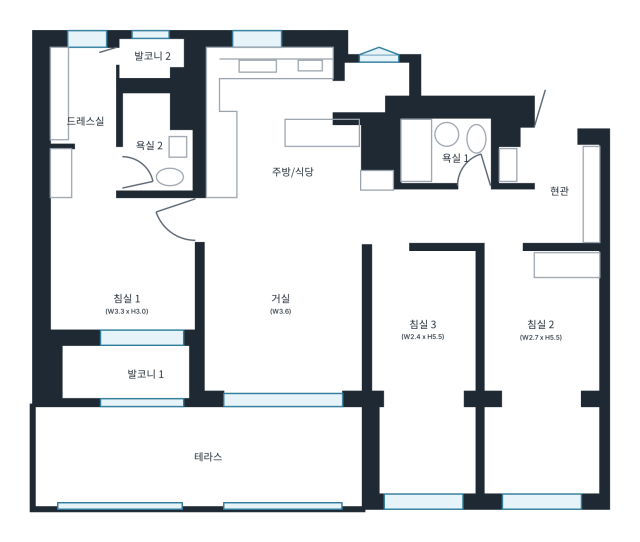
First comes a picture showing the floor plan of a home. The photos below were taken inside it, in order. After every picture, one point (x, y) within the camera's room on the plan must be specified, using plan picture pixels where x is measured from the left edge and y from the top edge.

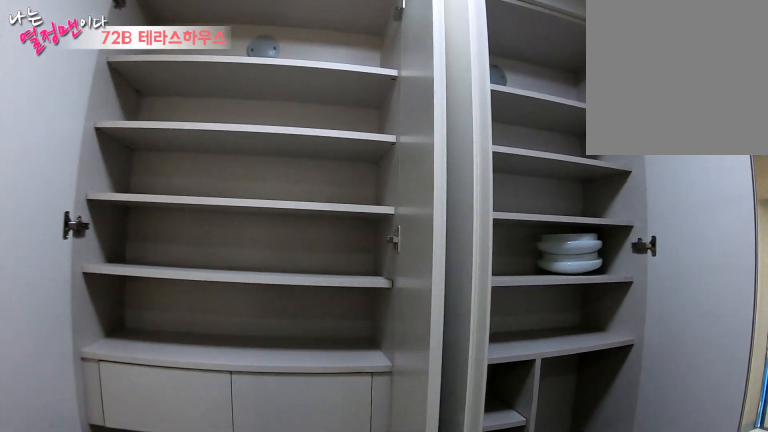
(563, 190)
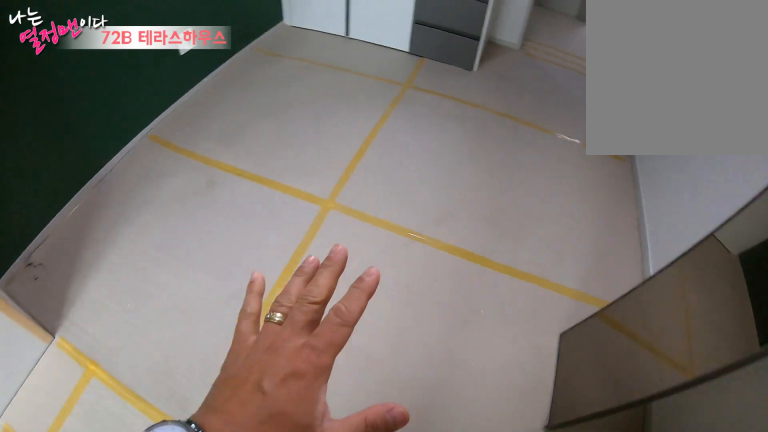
(542, 341)
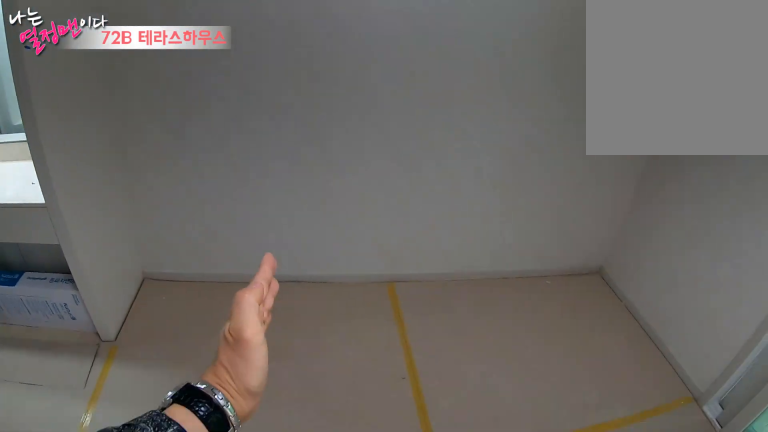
(126, 305)
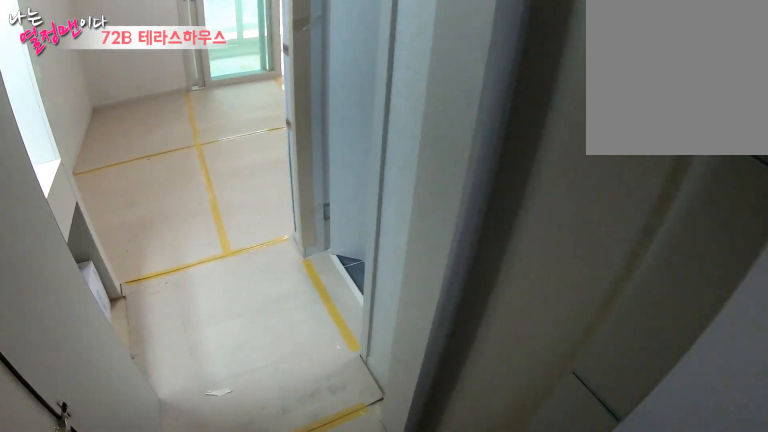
(82, 142)
